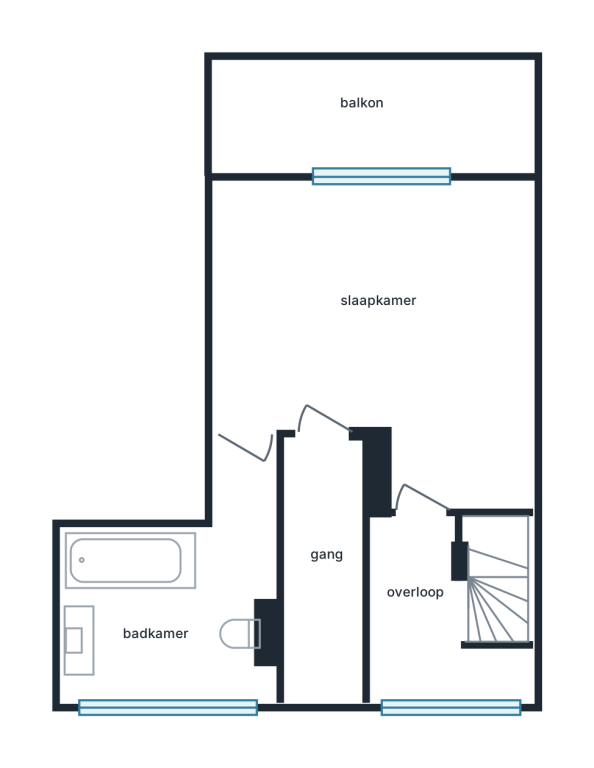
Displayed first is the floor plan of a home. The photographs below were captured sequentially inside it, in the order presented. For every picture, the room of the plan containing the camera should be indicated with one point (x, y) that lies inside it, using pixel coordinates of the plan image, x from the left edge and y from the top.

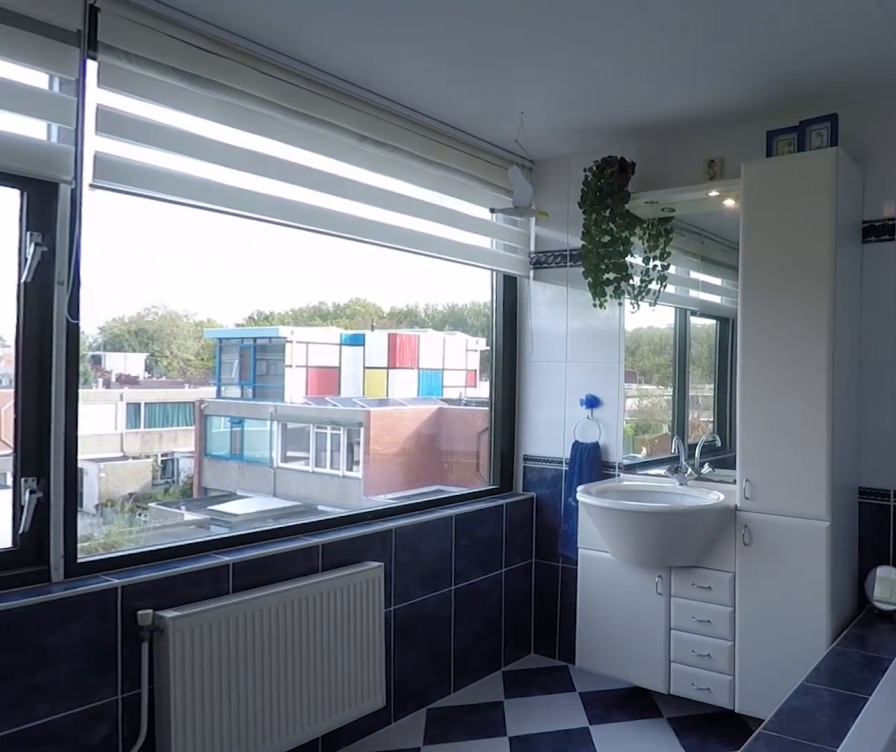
(247, 483)
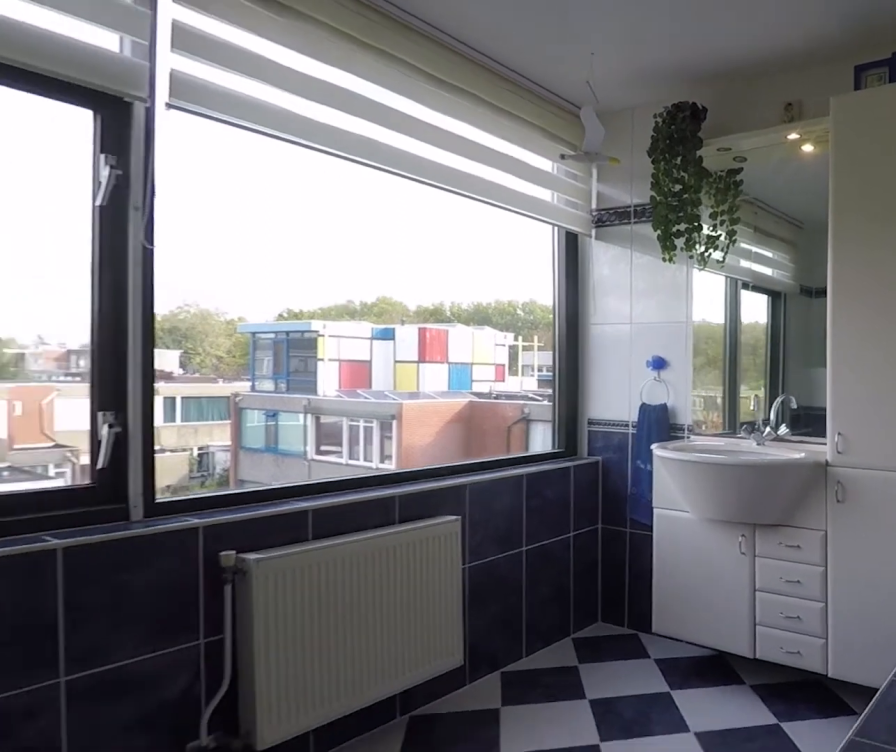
(247, 483)
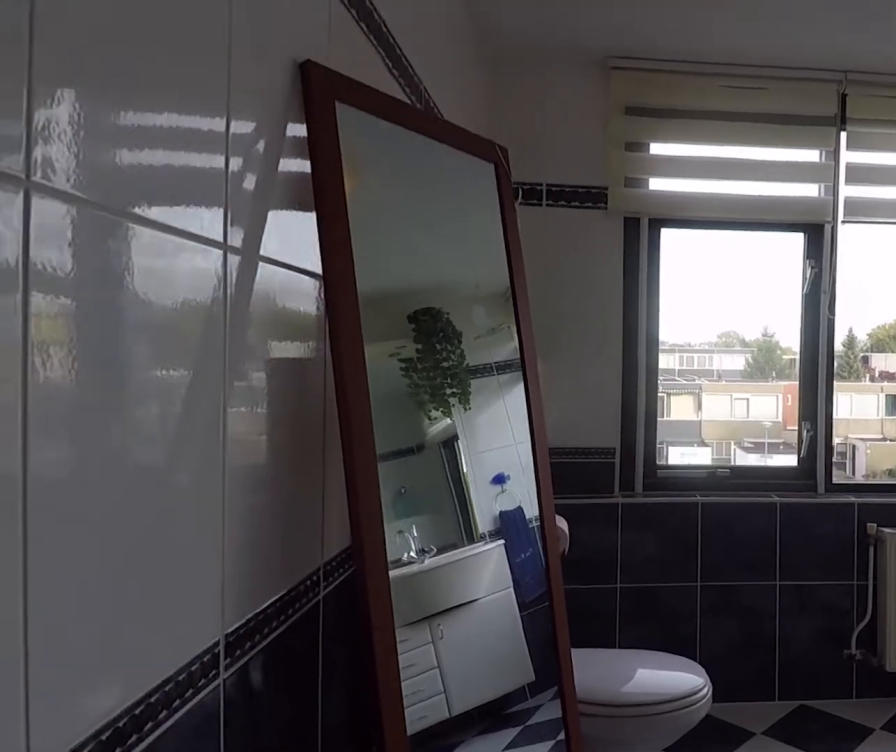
(104, 641)
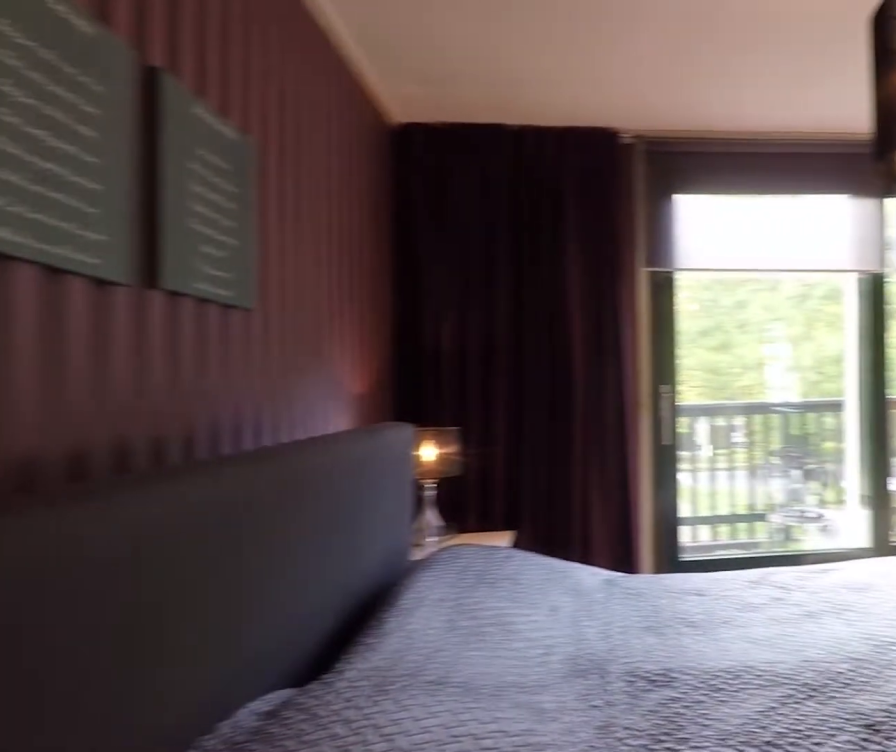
(357, 307)
